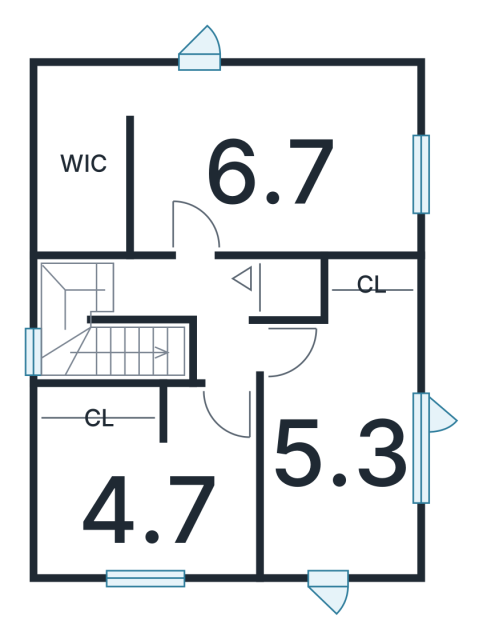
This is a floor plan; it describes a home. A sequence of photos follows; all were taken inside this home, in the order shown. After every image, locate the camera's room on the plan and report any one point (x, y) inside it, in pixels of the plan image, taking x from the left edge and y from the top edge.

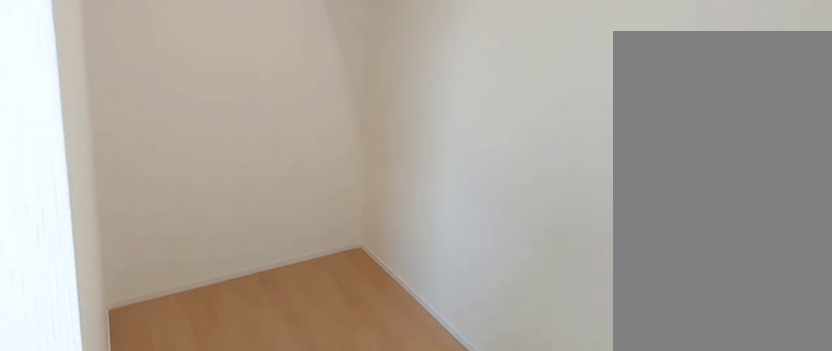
(86, 175)
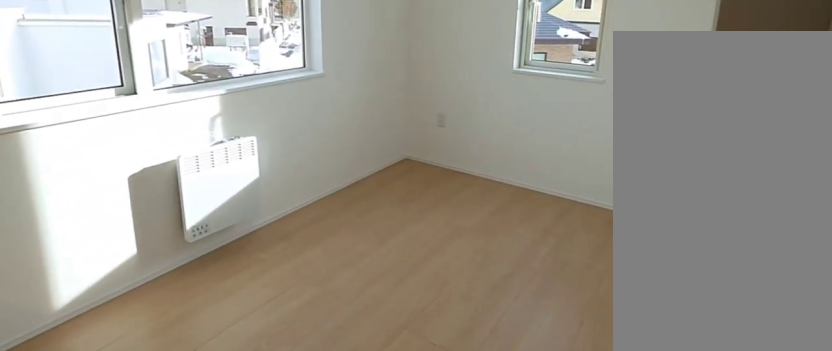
(342, 452)
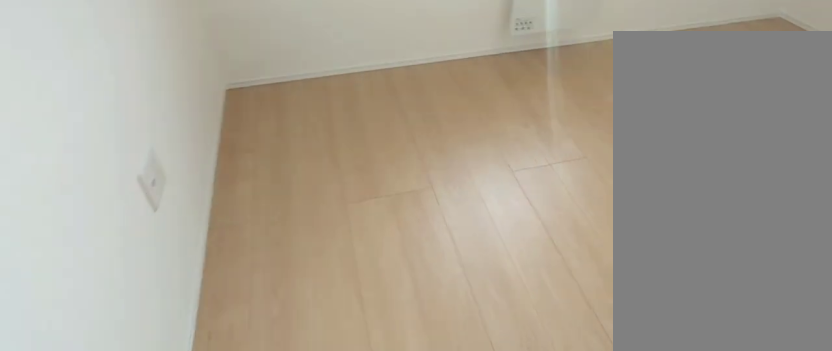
(149, 522)
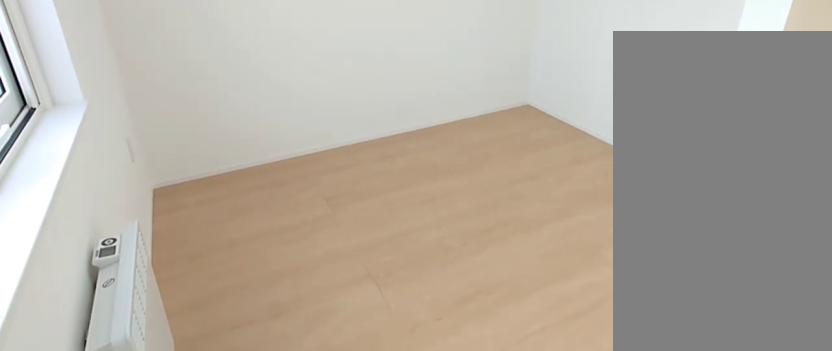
(149, 522)
